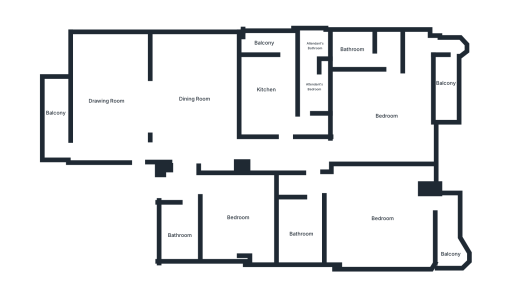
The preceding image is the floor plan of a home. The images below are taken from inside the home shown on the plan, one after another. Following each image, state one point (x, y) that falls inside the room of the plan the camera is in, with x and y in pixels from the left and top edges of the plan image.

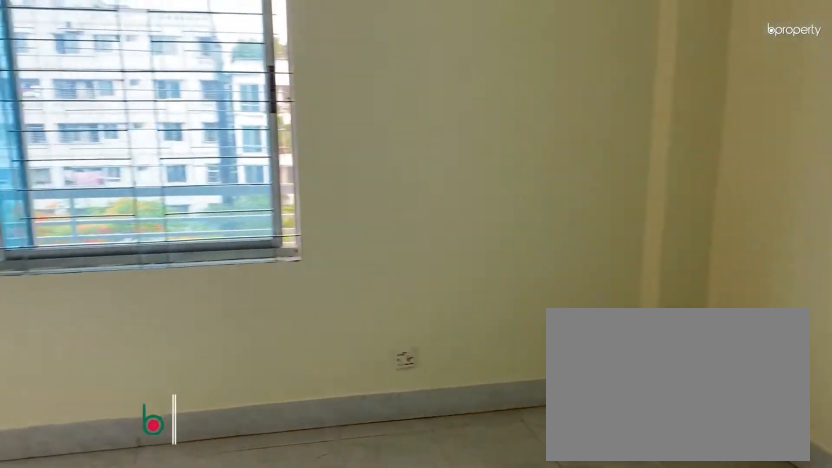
(113, 96)
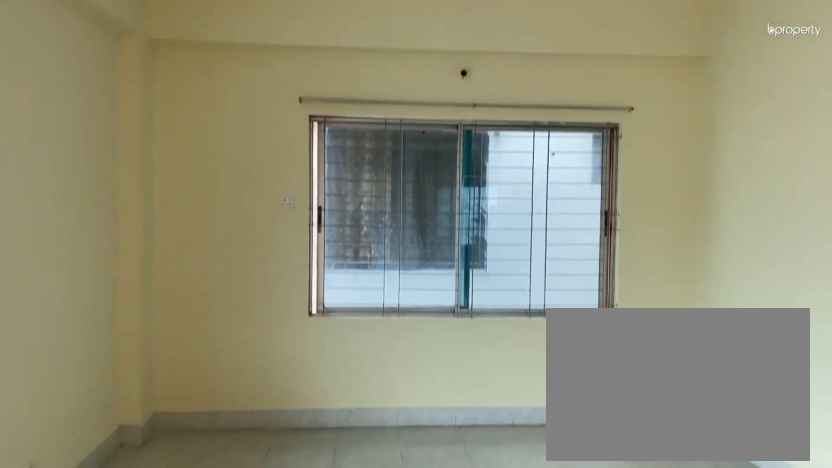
(113, 96)
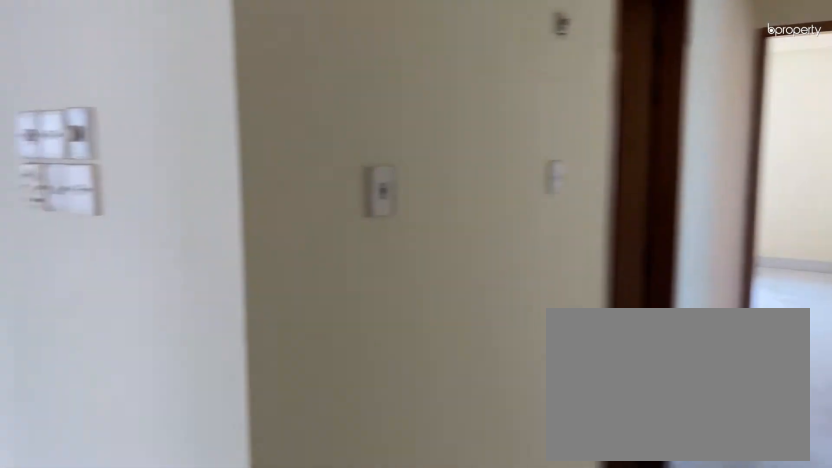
(196, 98)
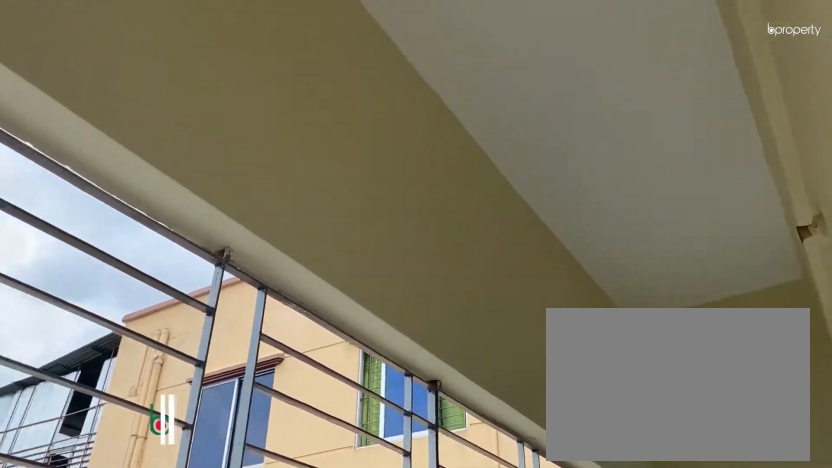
(57, 114)
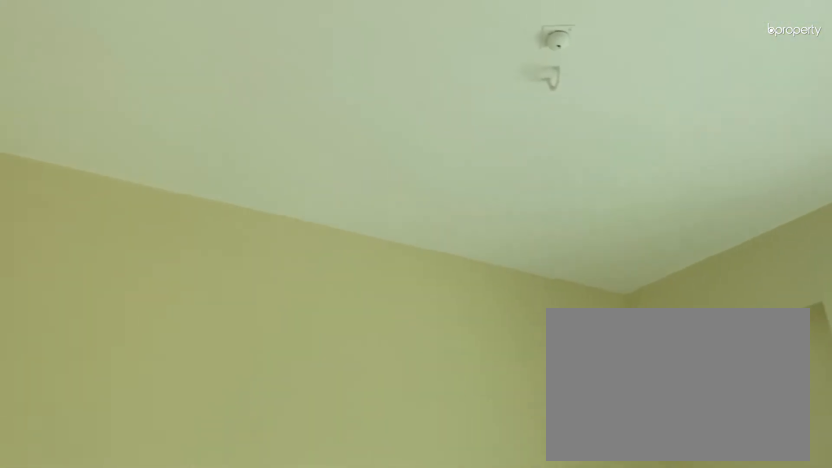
(237, 217)
